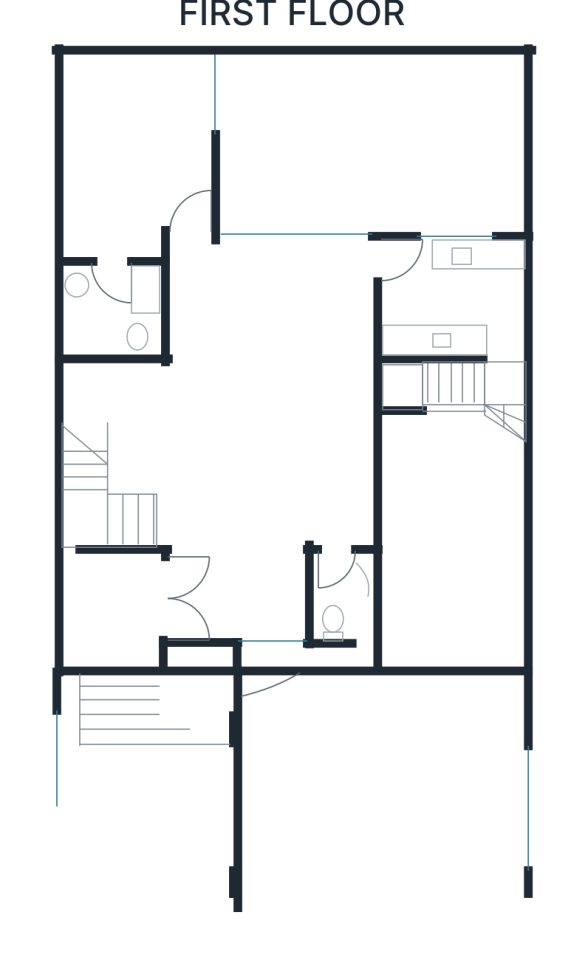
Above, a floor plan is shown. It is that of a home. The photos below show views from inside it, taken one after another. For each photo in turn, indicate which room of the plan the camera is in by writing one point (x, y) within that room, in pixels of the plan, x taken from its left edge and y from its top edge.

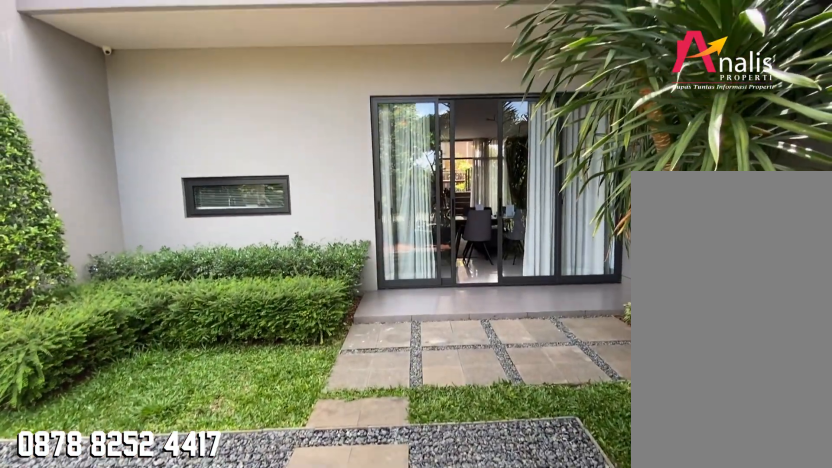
(377, 125)
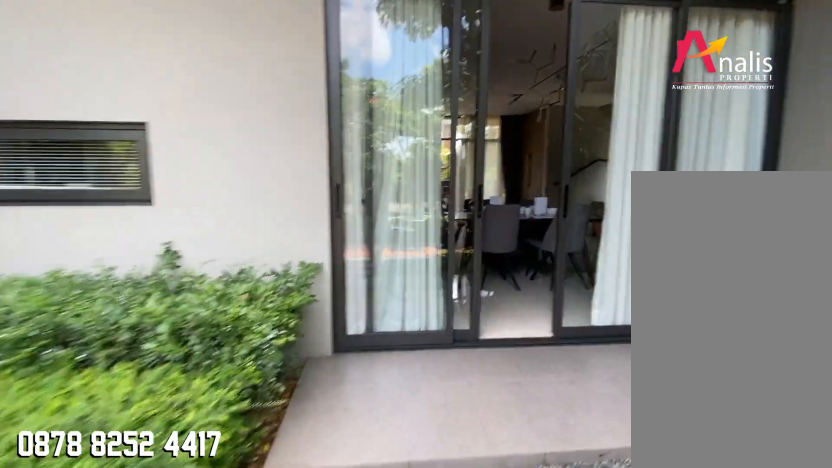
(377, 125)
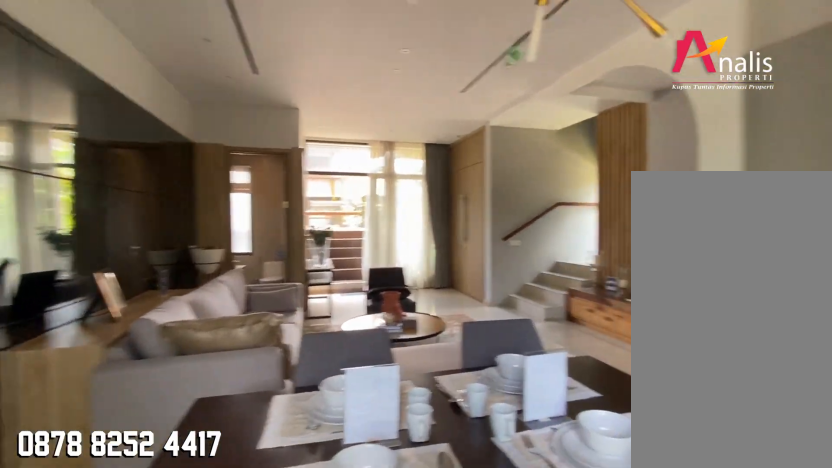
(243, 437)
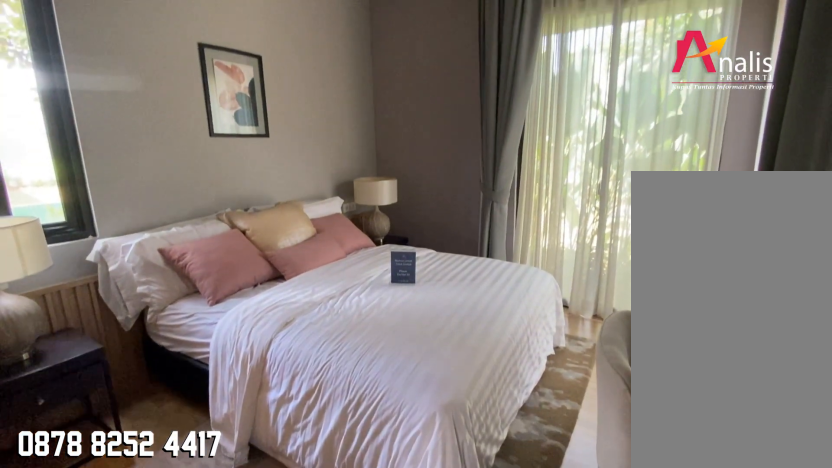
(130, 200)
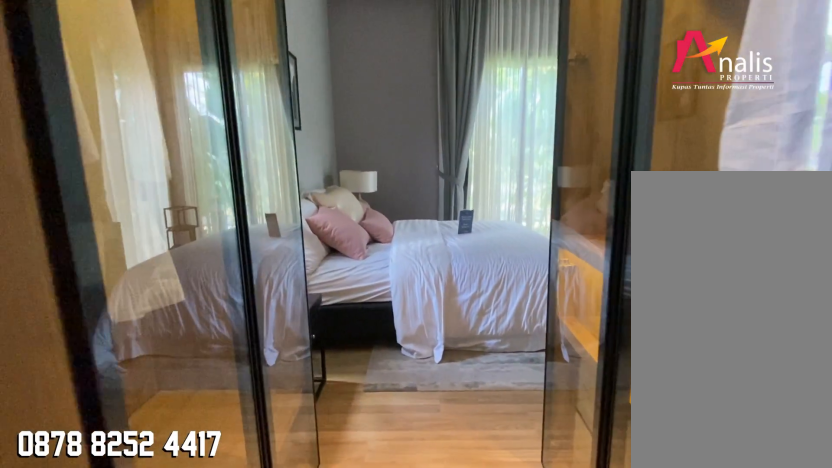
(130, 200)
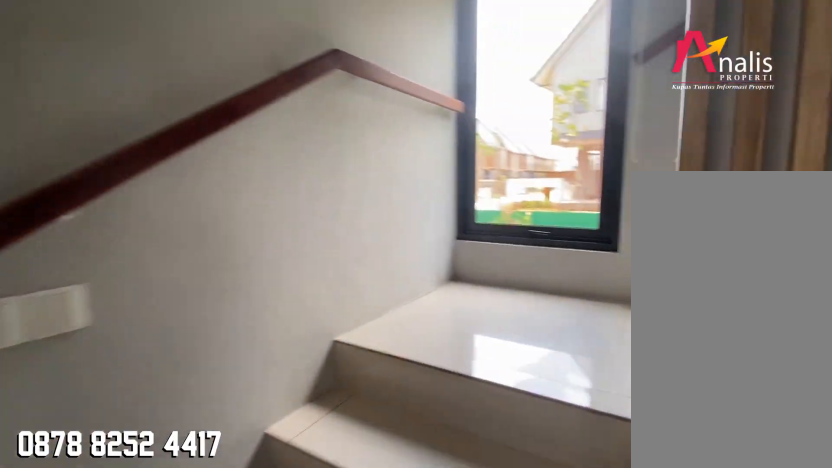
(243, 437)
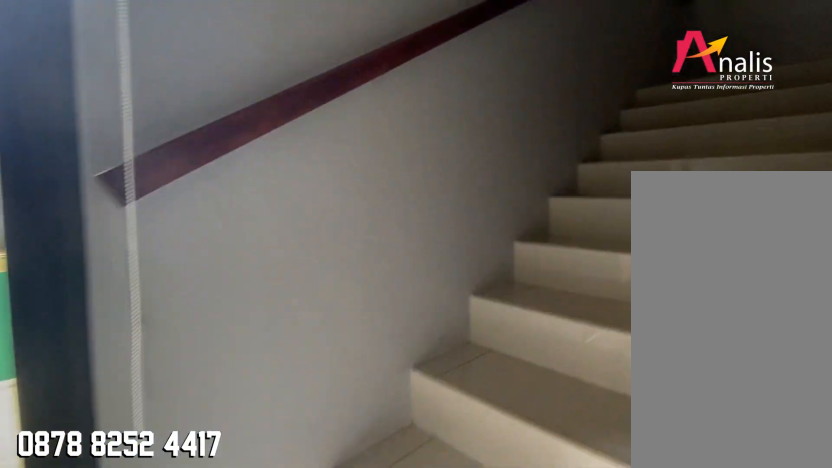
(101, 504)
